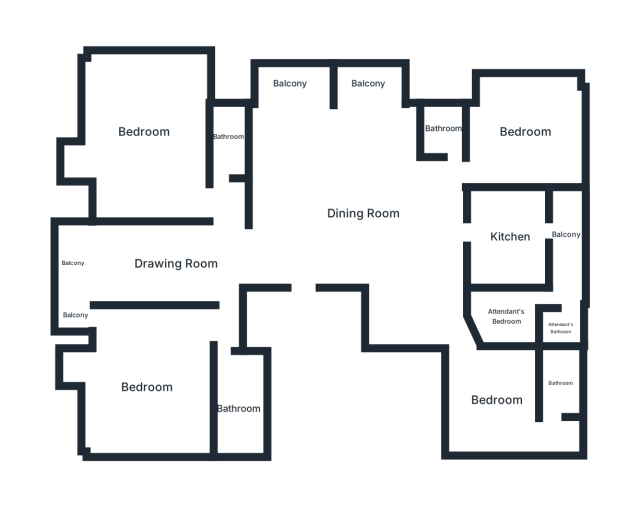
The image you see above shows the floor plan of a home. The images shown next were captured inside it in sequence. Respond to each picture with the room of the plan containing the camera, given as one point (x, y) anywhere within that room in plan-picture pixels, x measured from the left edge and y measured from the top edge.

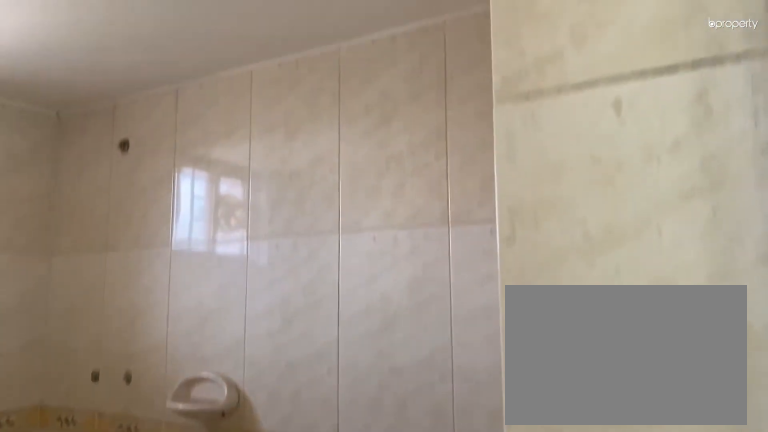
(230, 137)
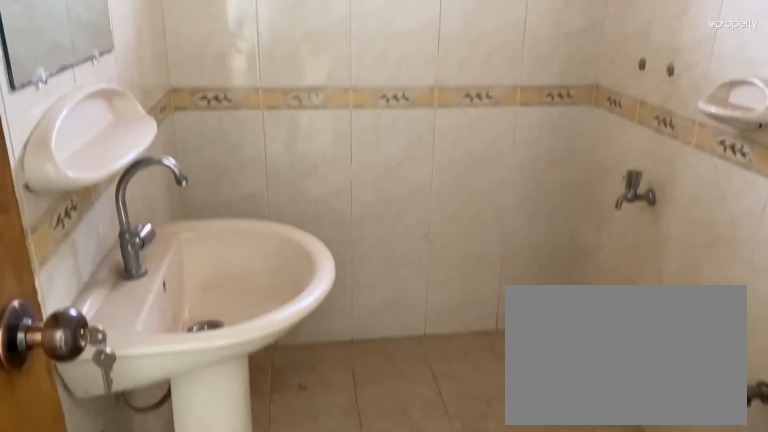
(230, 137)
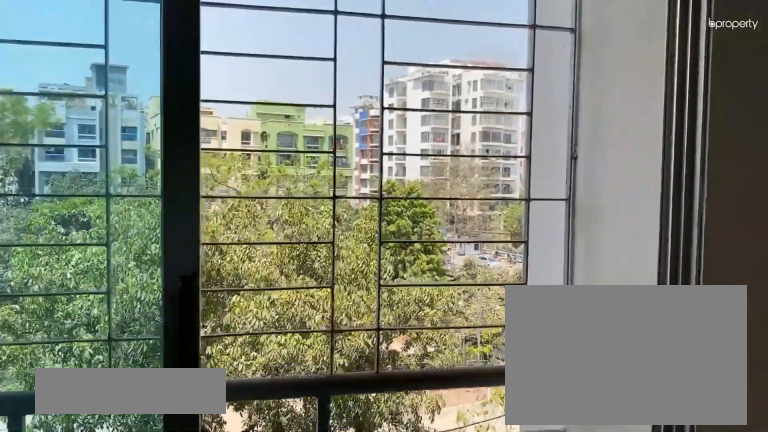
(366, 116)
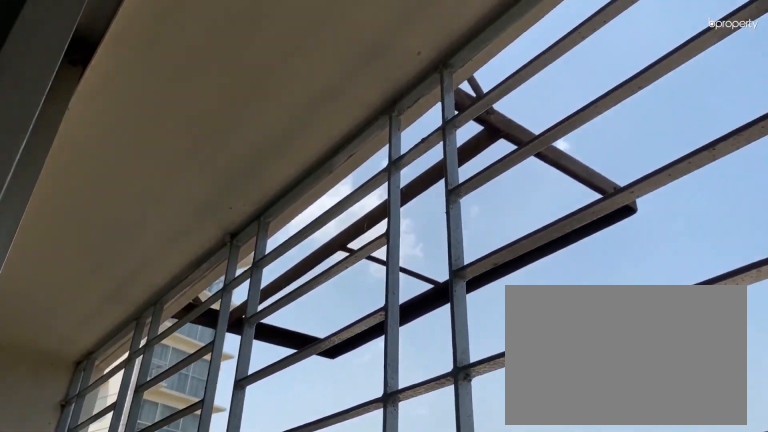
(368, 85)
